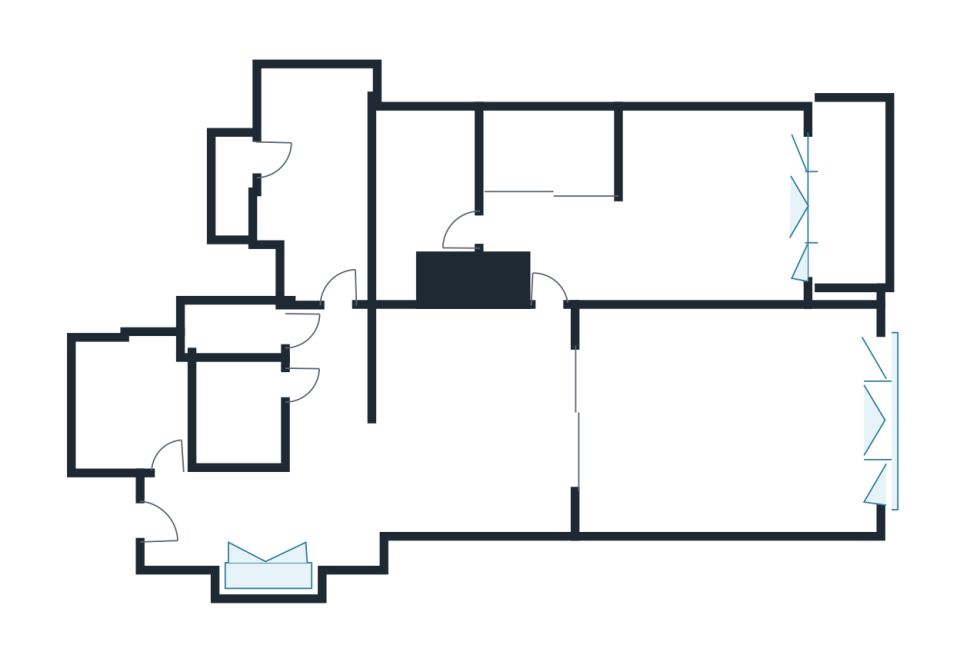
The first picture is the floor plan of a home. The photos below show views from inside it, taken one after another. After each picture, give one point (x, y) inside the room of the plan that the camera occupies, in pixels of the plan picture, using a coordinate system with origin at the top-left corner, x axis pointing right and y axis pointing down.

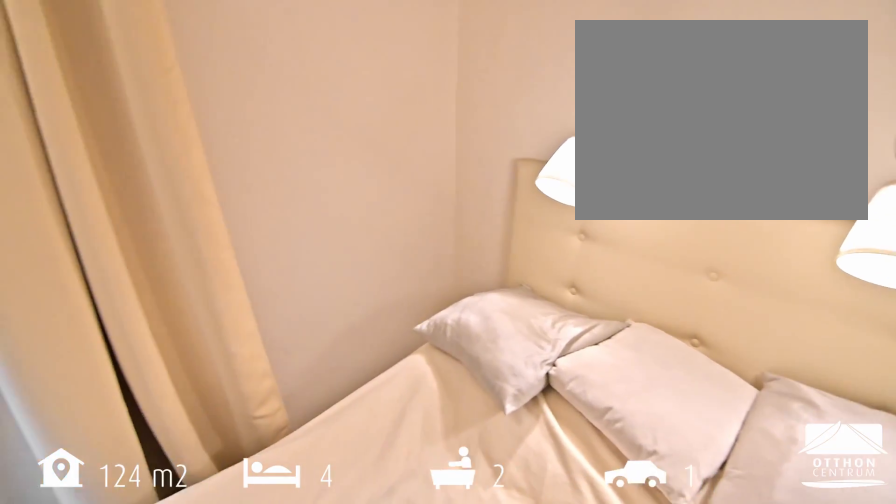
(317, 156)
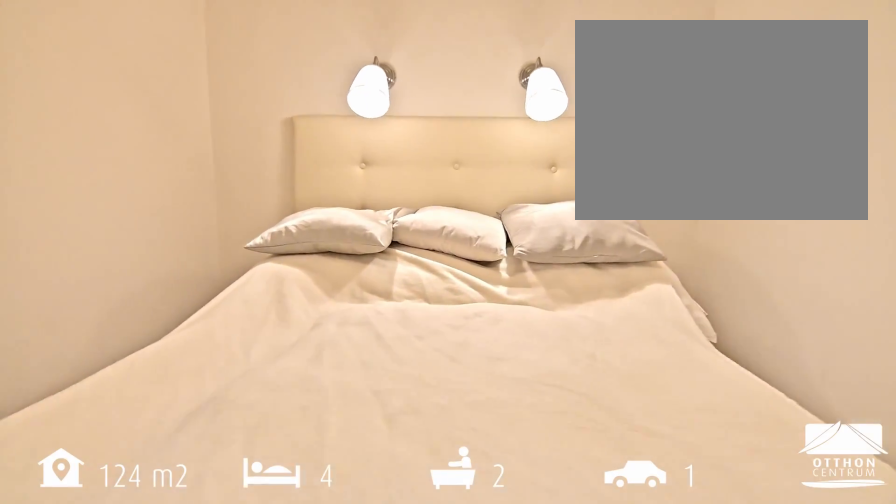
(317, 156)
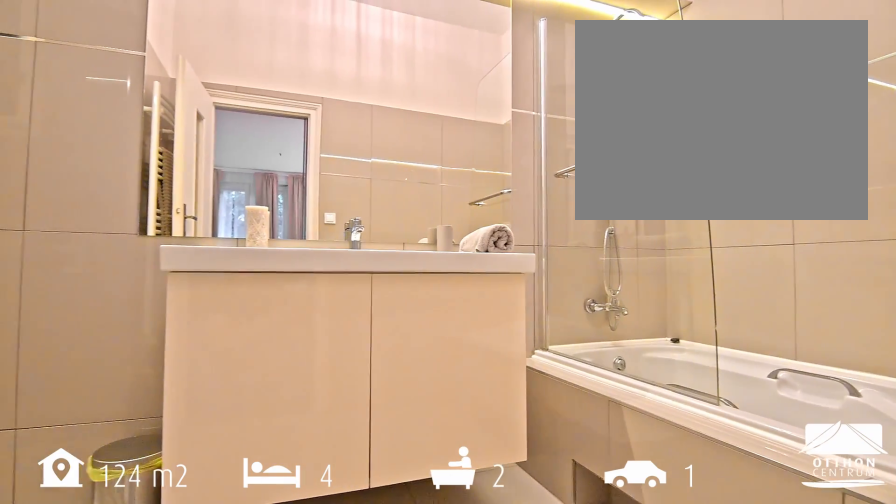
(427, 216)
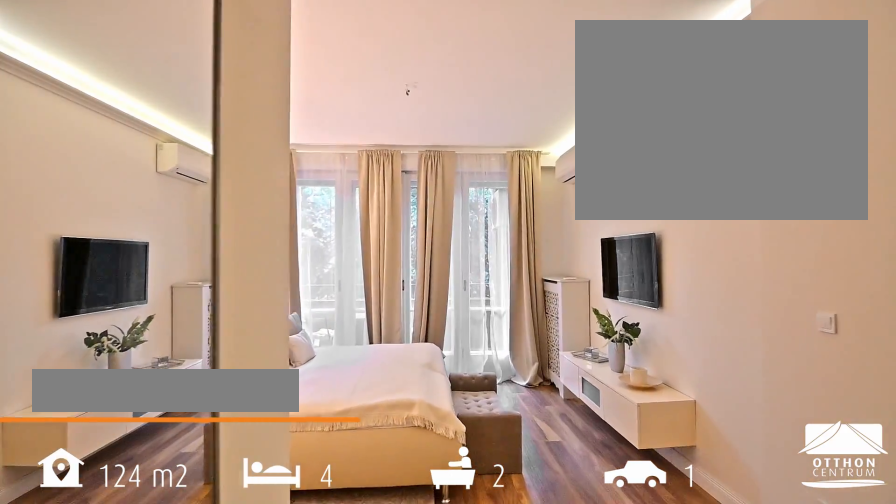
(679, 253)
